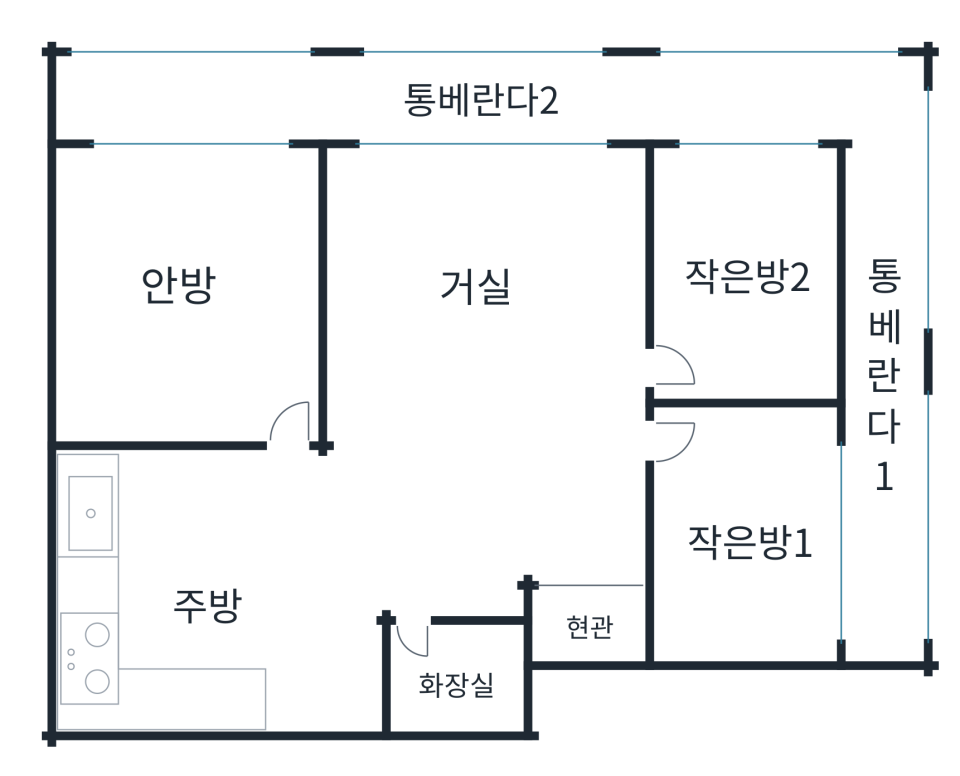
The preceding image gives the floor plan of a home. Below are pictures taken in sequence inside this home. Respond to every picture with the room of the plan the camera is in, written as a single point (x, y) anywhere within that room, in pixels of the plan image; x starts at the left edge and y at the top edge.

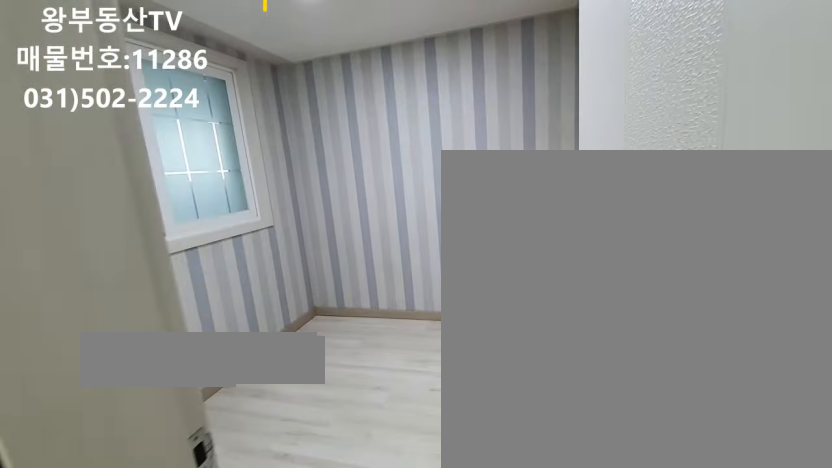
(749, 265)
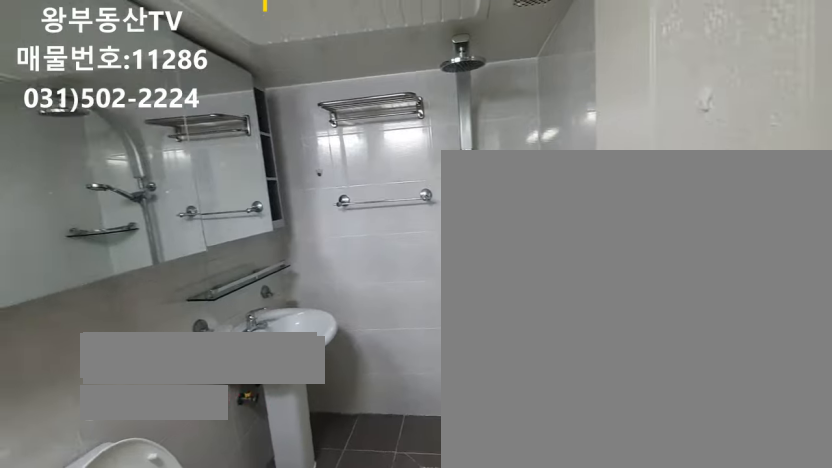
(463, 668)
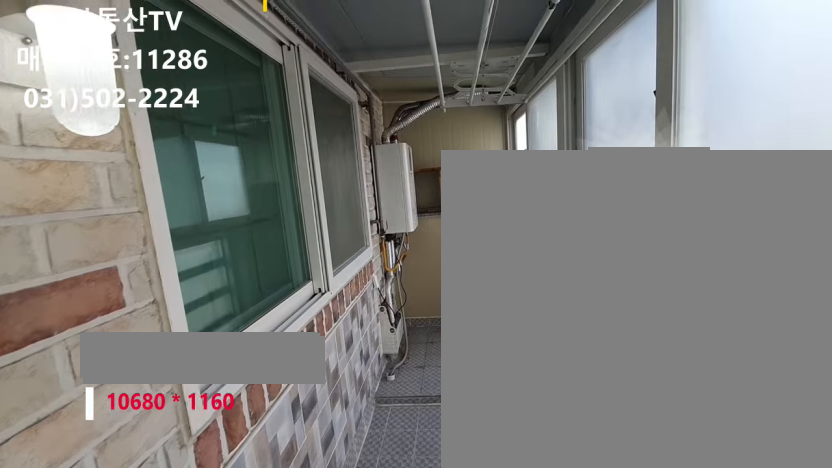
(483, 103)
